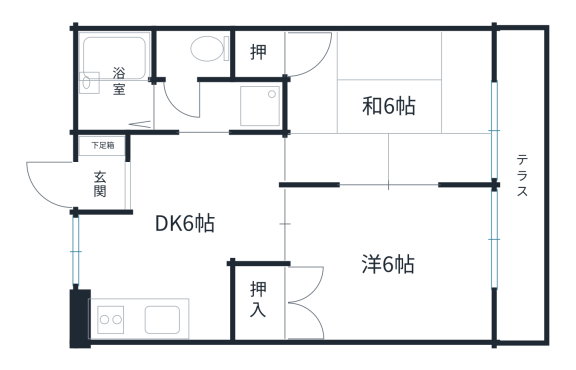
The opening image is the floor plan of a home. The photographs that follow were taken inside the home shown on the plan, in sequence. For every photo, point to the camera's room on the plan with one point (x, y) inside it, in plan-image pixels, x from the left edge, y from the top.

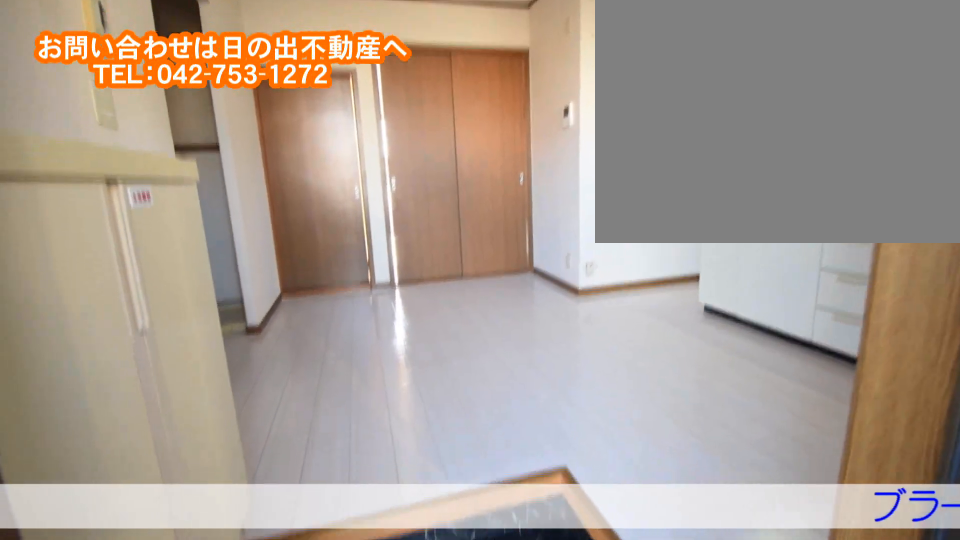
(126, 183)
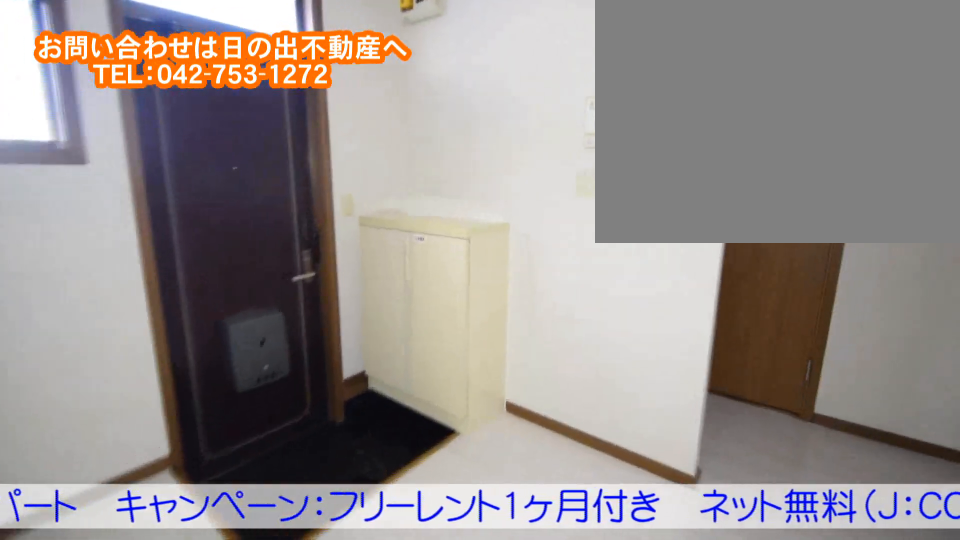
(189, 247)
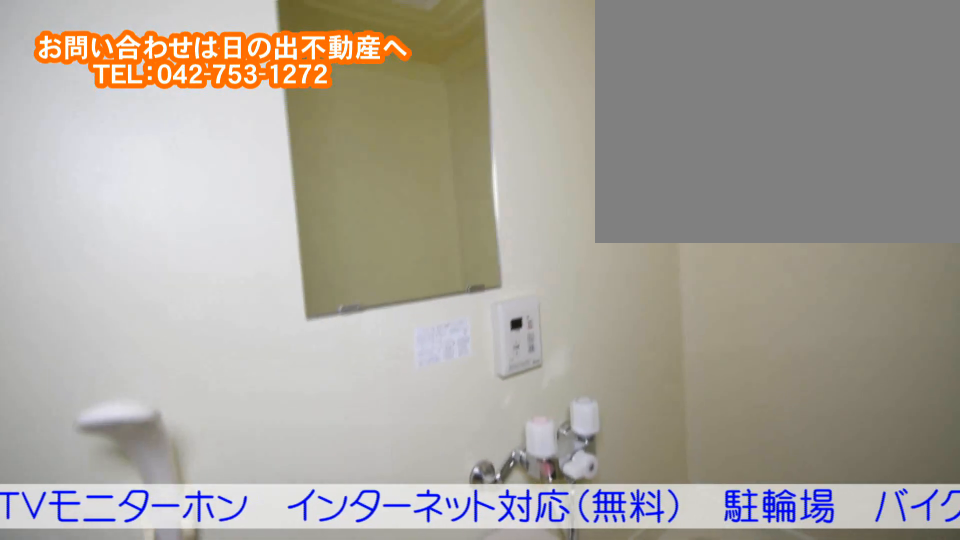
(116, 94)
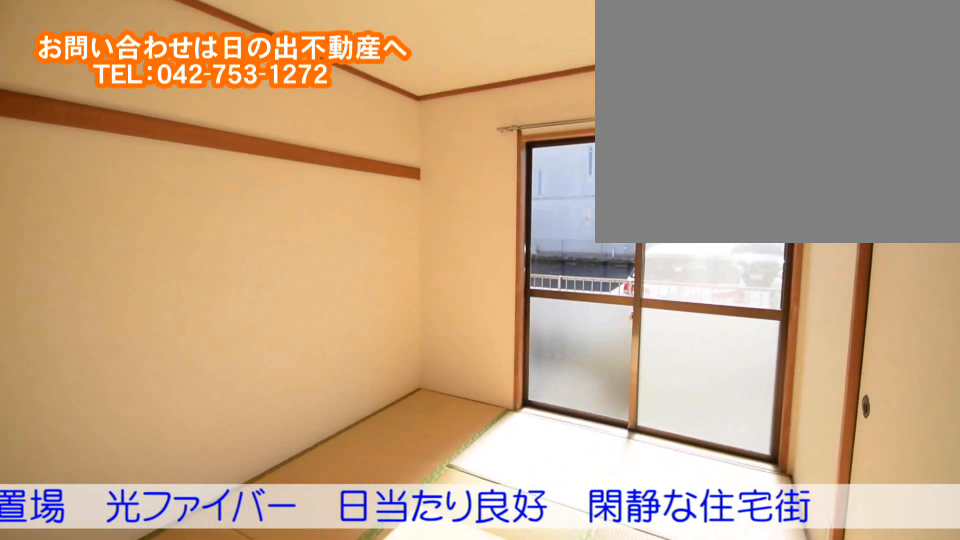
(438, 105)
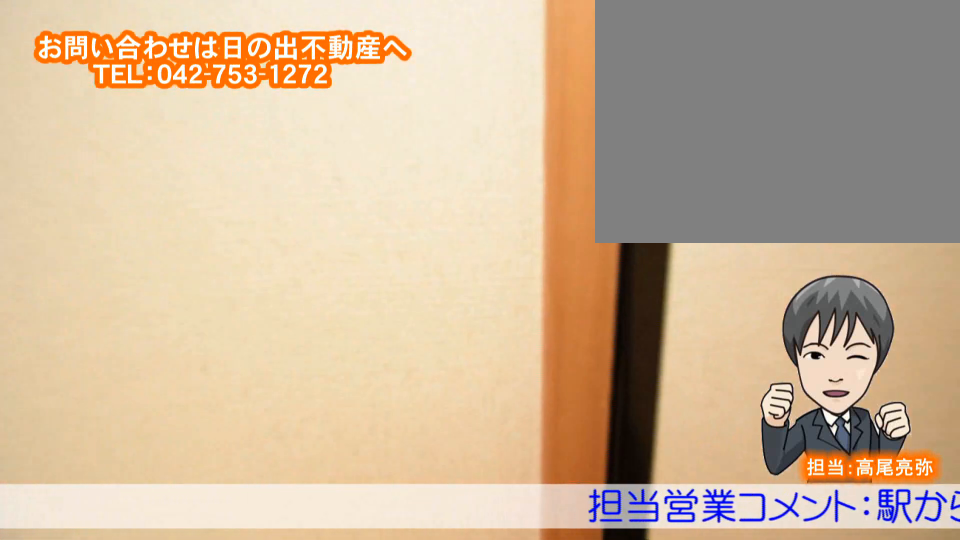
(438, 105)
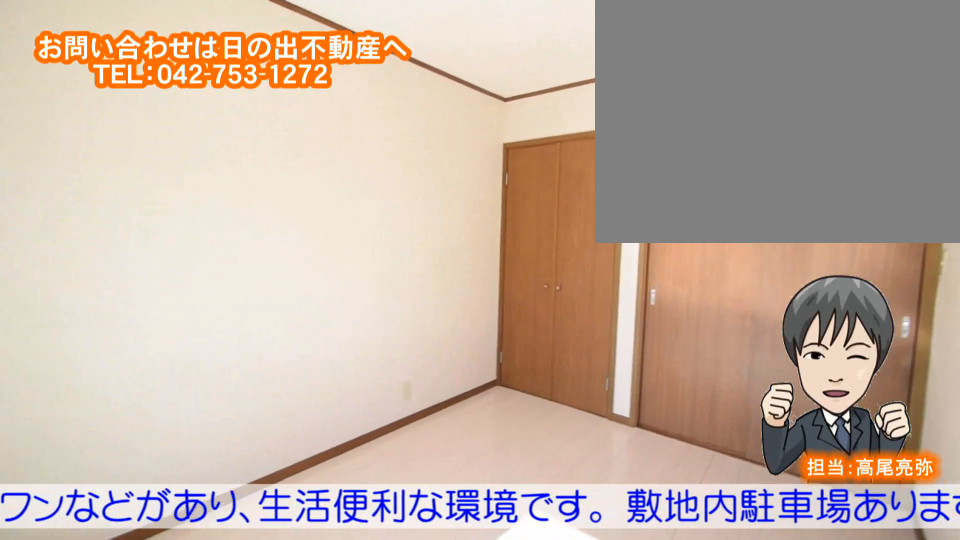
(443, 258)
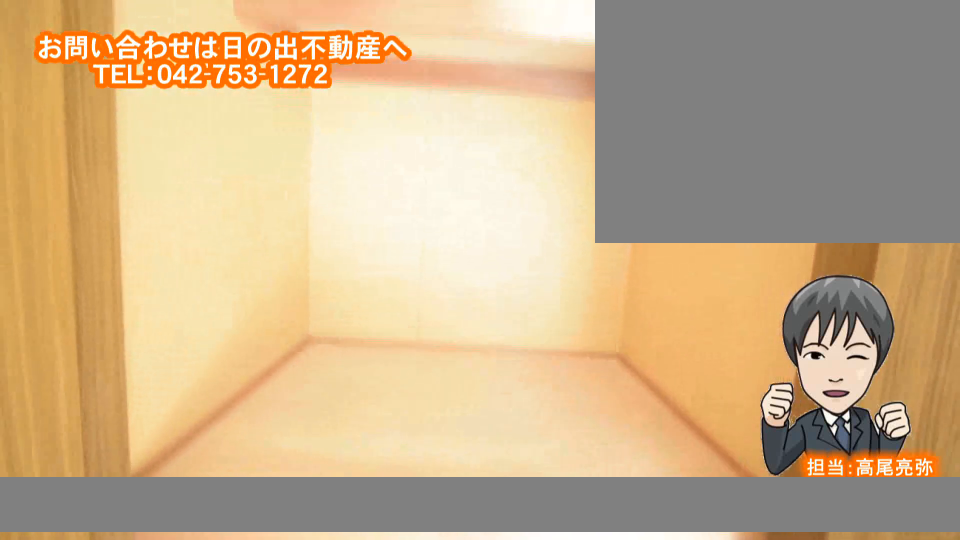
(443, 258)
